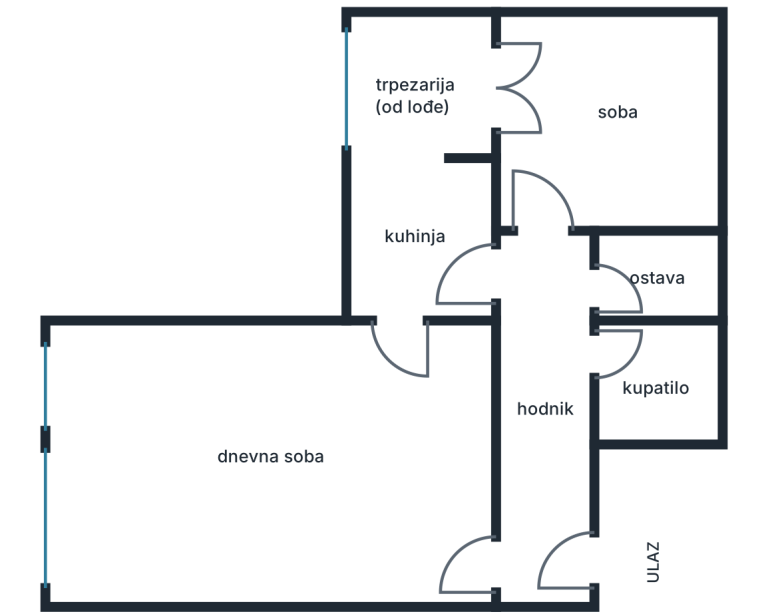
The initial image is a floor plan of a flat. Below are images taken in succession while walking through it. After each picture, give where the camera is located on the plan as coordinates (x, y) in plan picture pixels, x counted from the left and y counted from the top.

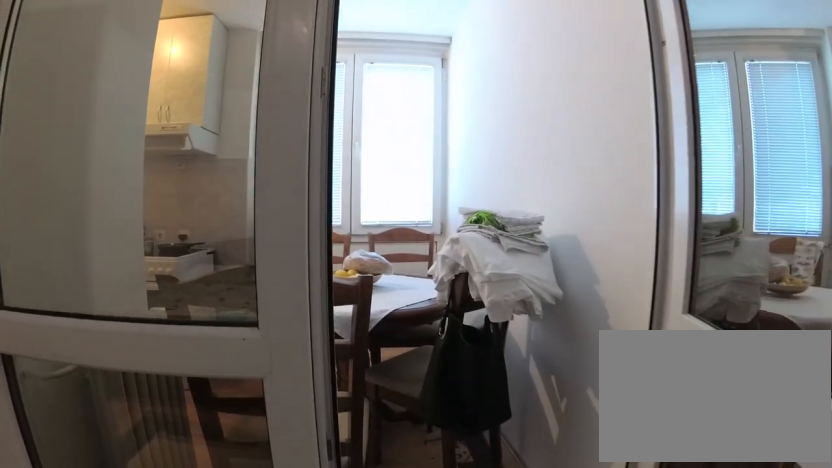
(558, 103)
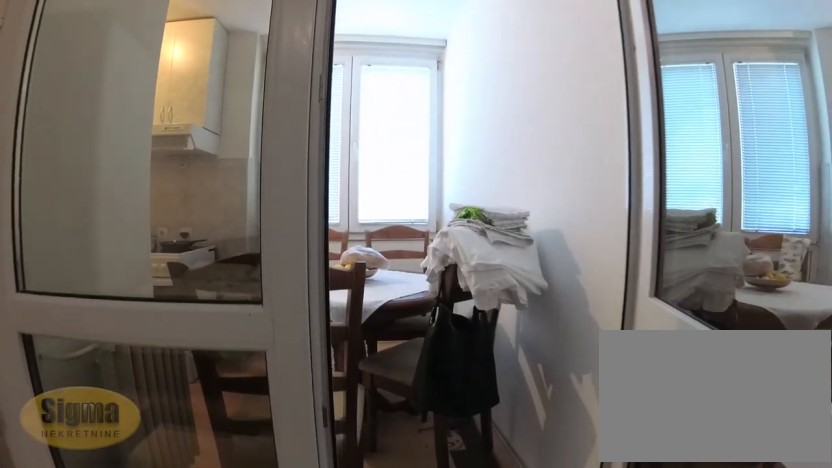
(562, 100)
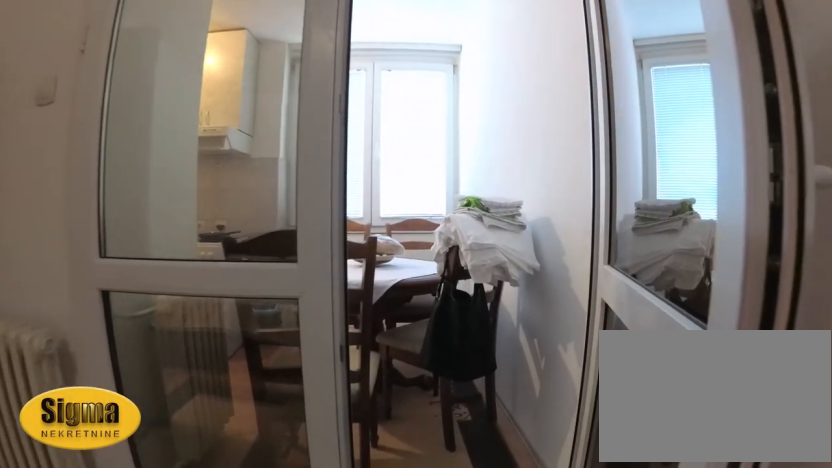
(564, 92)
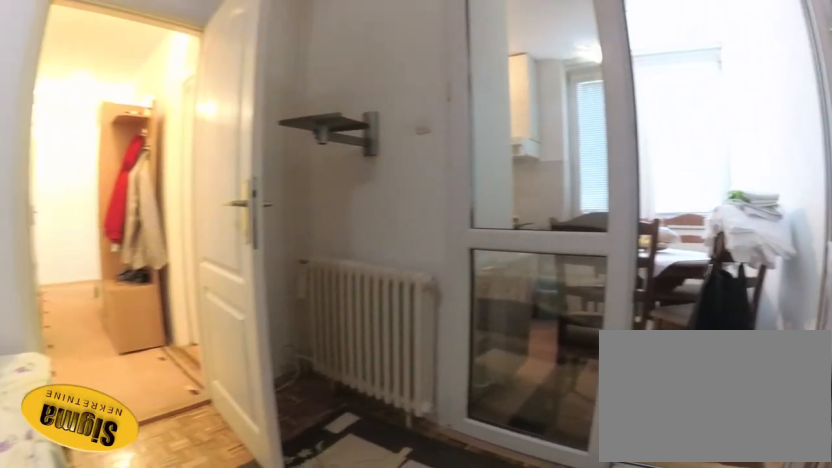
(554, 73)
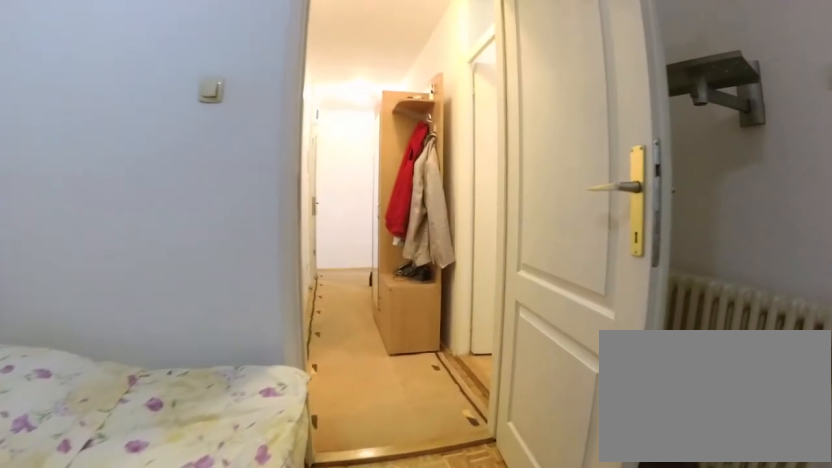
(535, 113)
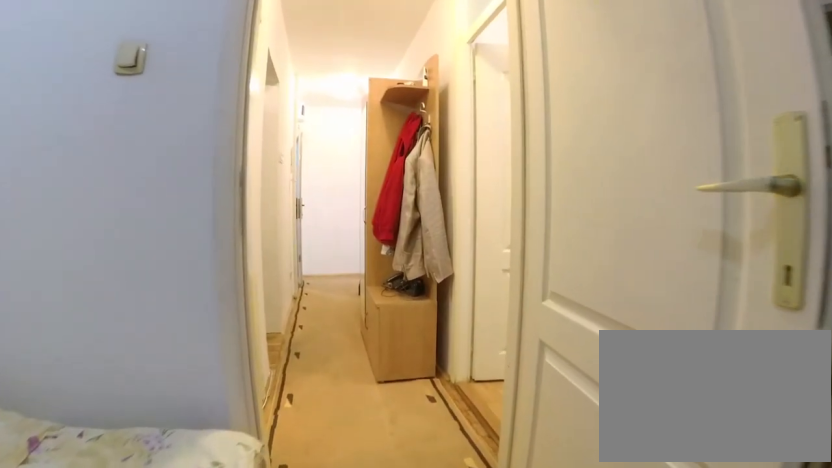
(534, 135)
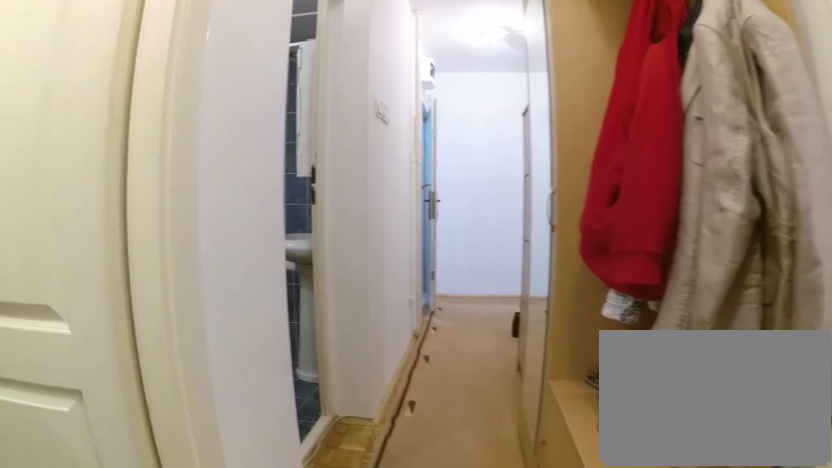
(541, 224)
